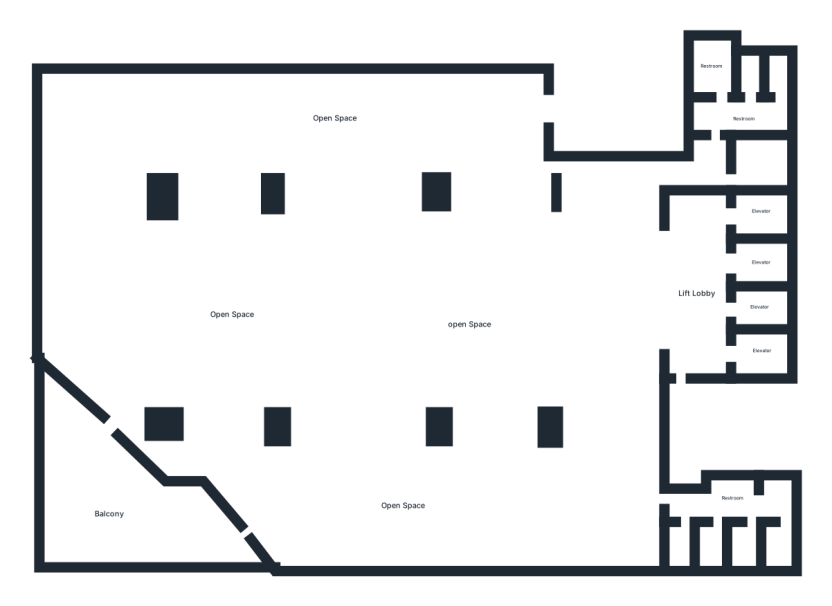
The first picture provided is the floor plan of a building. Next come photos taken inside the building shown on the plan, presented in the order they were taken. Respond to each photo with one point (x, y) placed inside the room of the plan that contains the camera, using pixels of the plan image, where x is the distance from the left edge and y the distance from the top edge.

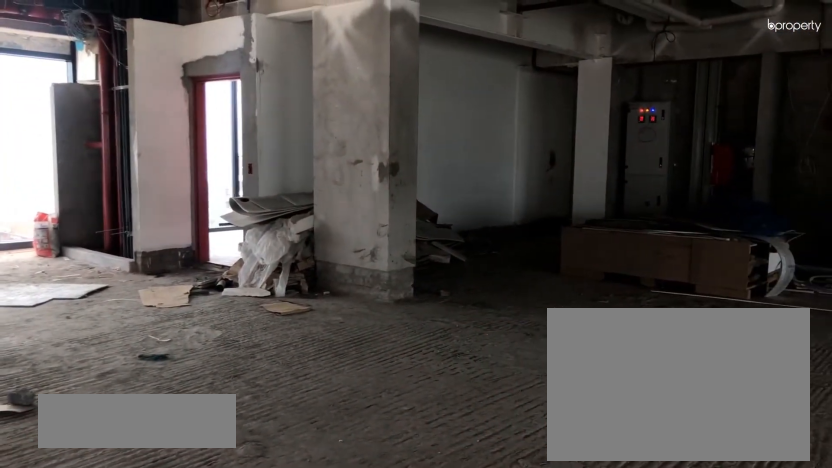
(491, 295)
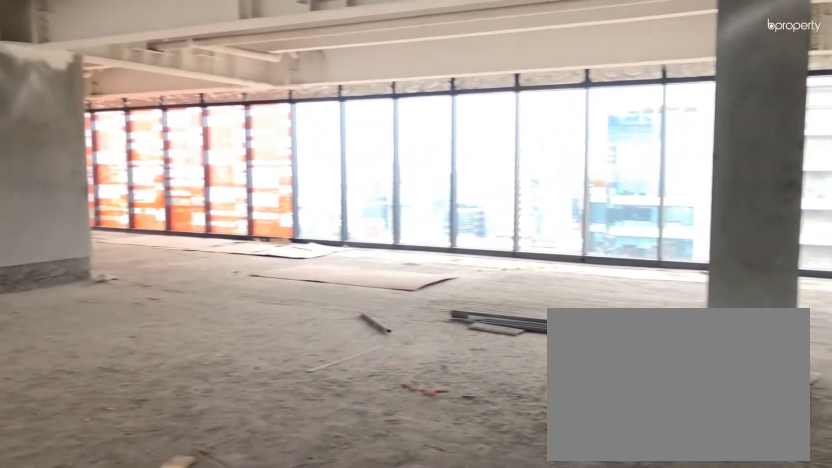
(412, 280)
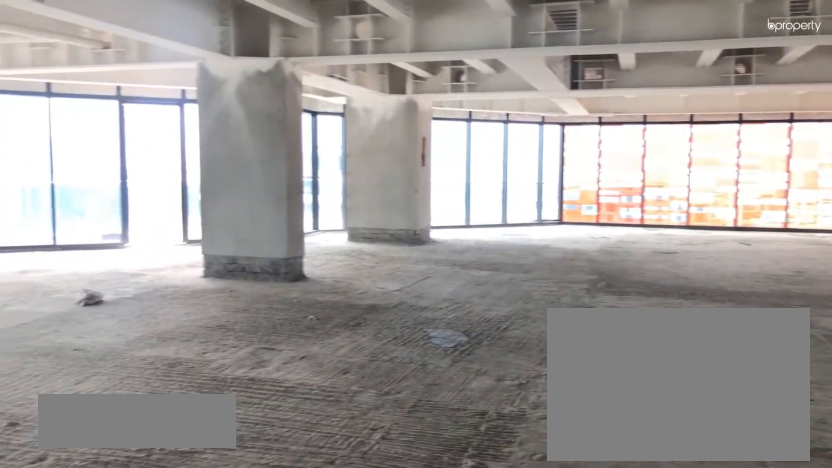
(326, 360)
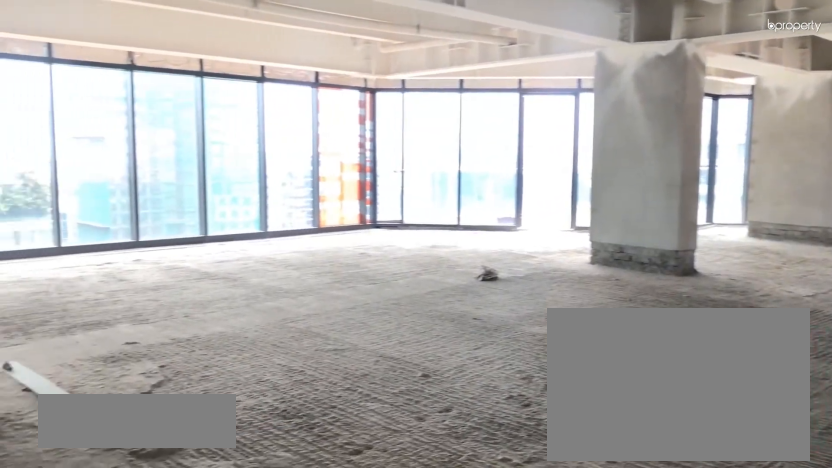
(326, 360)
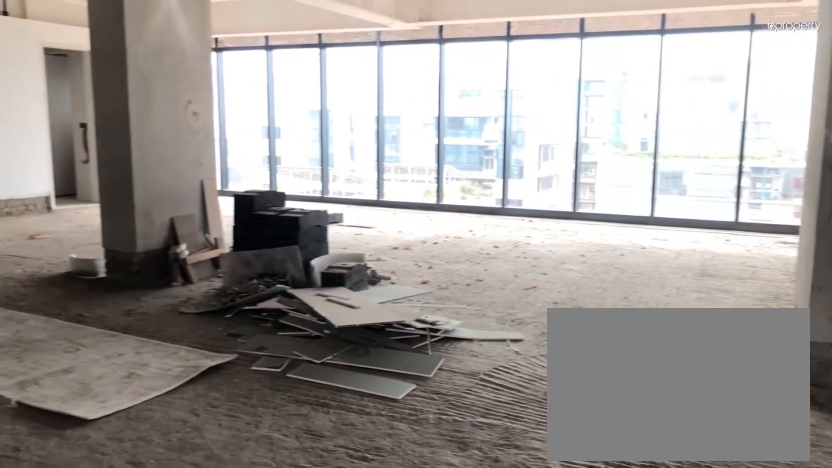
(401, 371)
